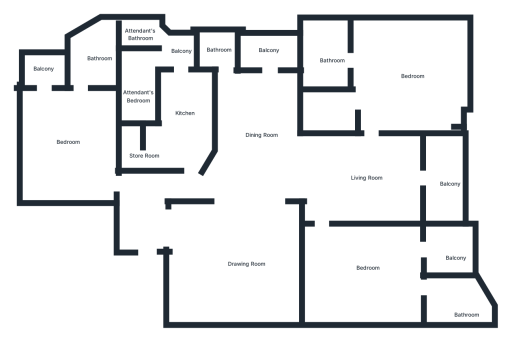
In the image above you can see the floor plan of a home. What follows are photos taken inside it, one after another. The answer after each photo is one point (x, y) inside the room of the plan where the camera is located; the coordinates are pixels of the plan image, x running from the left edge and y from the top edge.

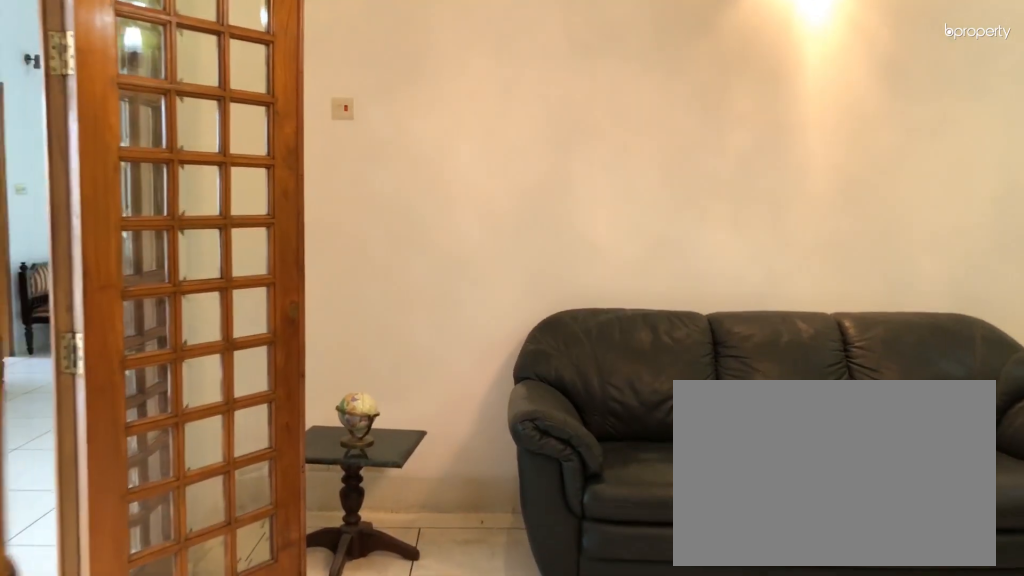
(238, 264)
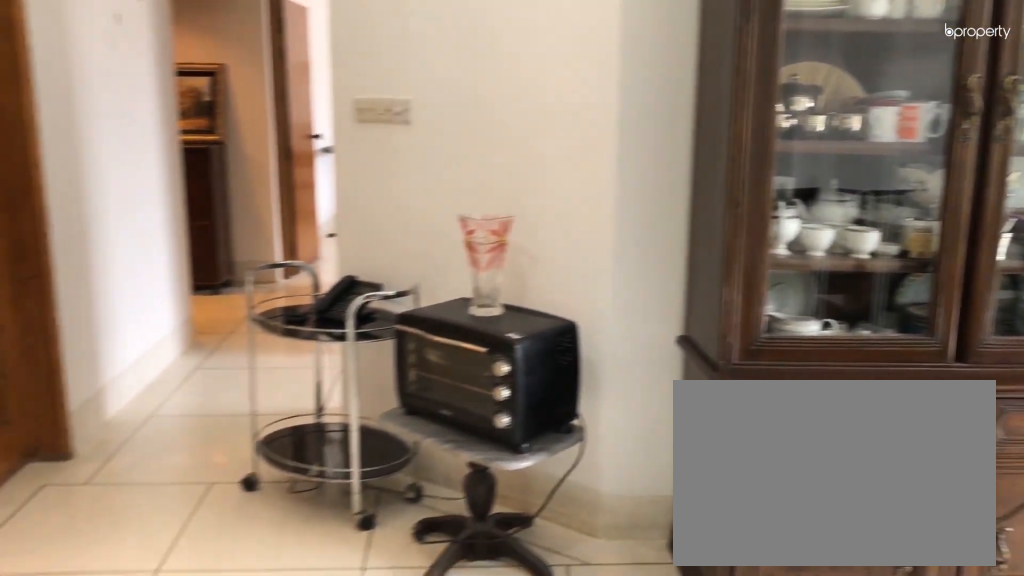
(258, 125)
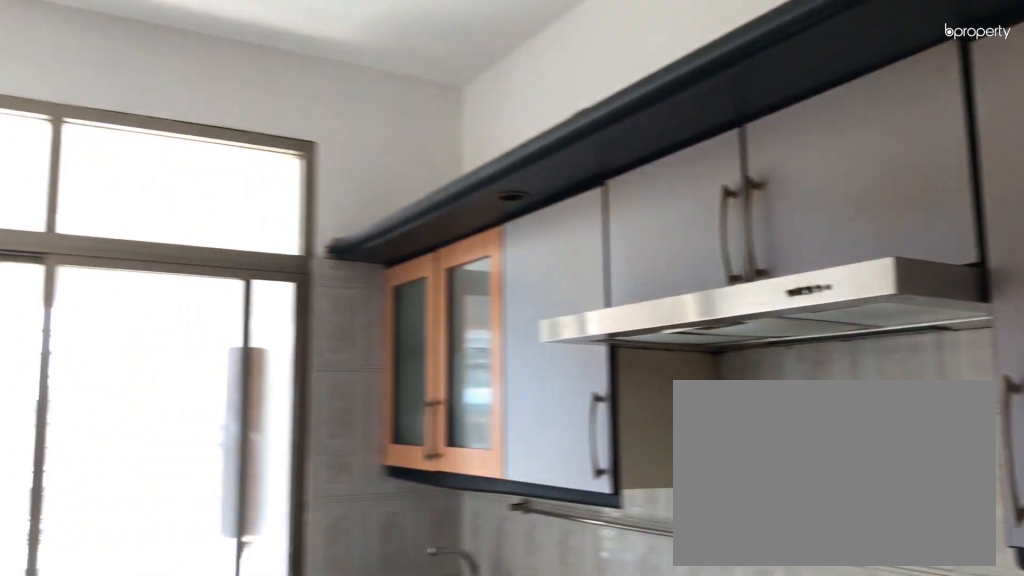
(189, 126)
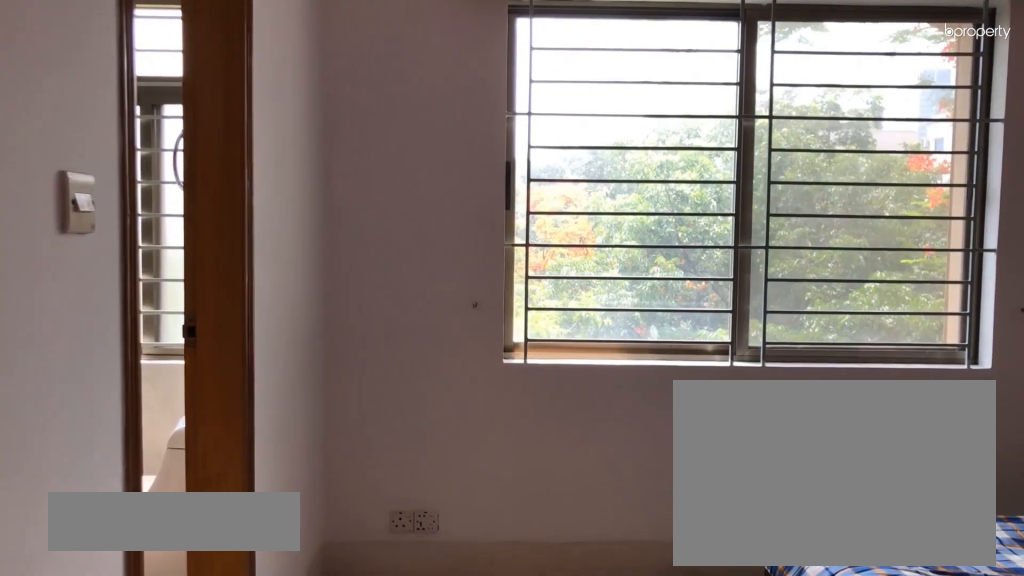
(404, 70)
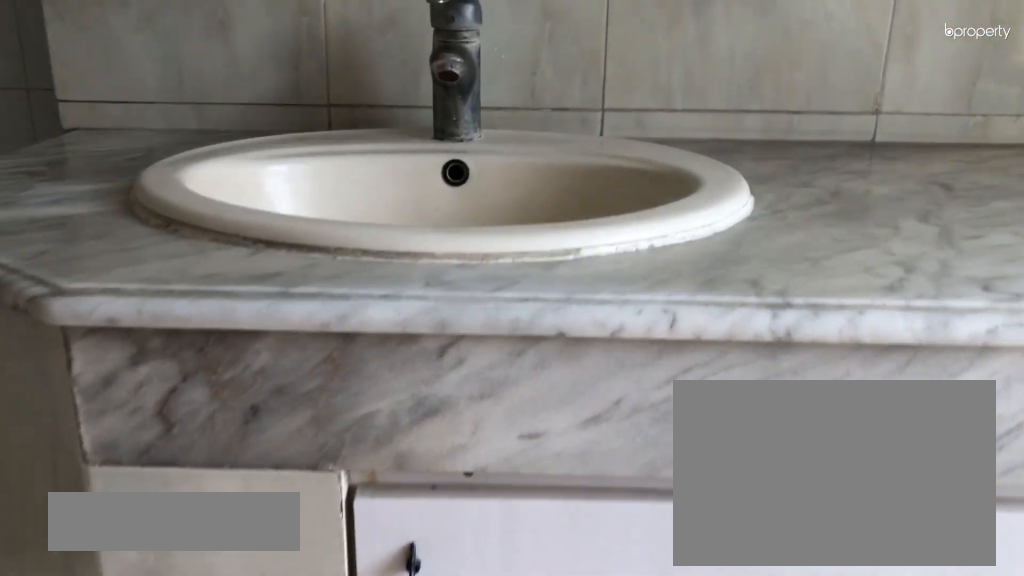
(321, 57)
